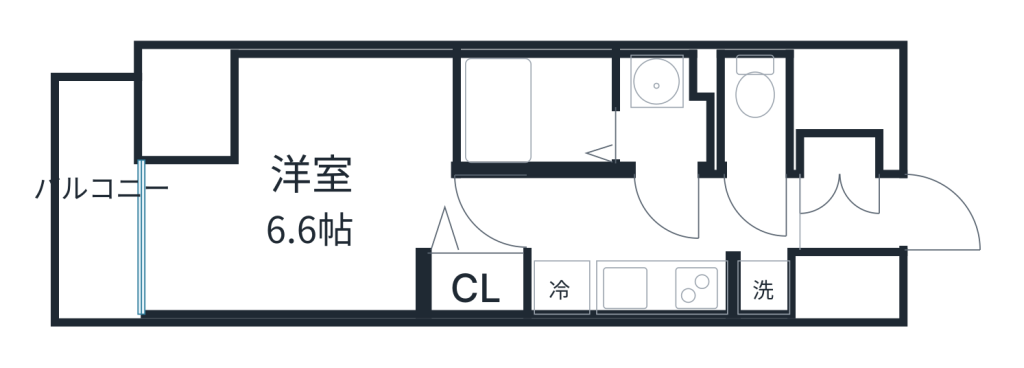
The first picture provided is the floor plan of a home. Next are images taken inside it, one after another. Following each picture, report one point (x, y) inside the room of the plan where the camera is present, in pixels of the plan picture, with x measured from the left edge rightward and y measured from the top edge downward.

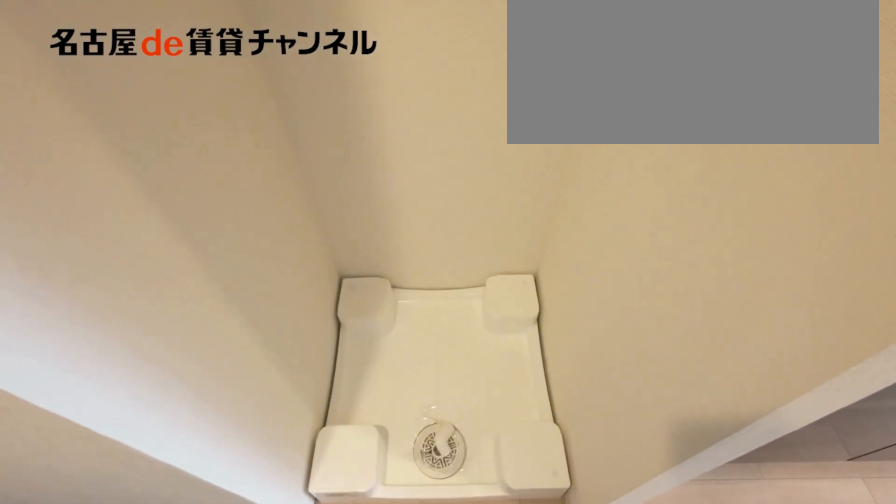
(760, 285)
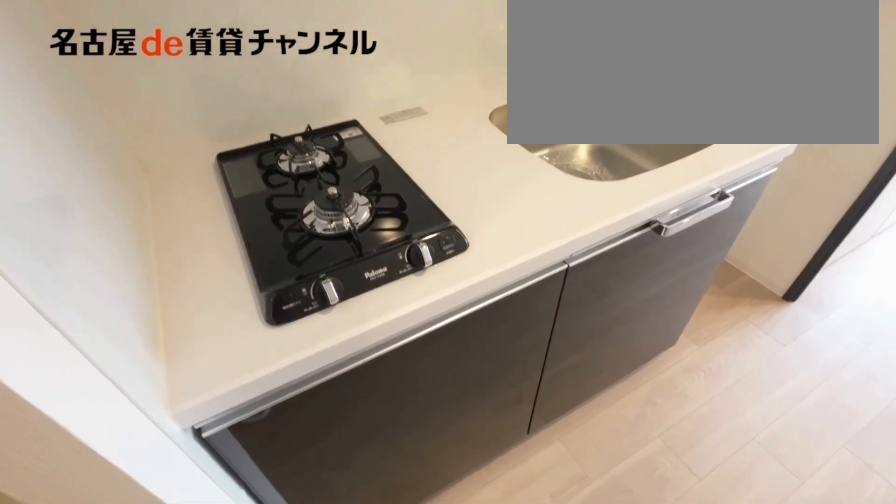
(629, 282)
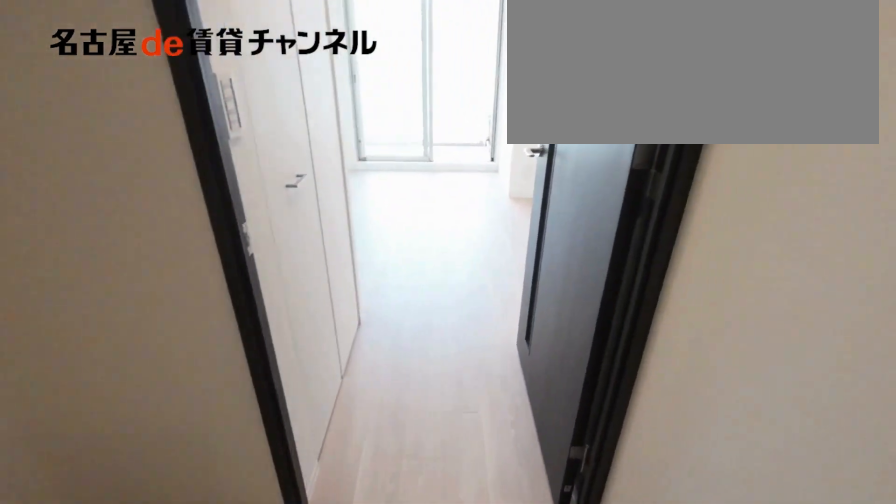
(629, 282)
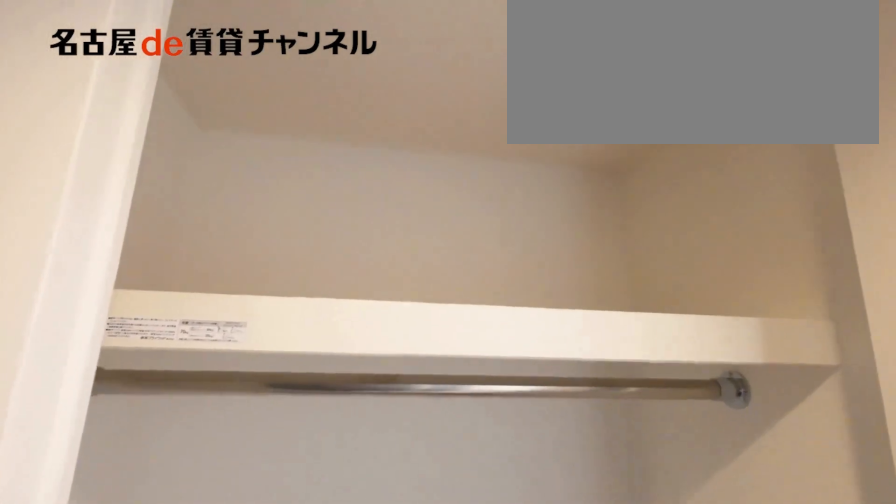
(473, 284)
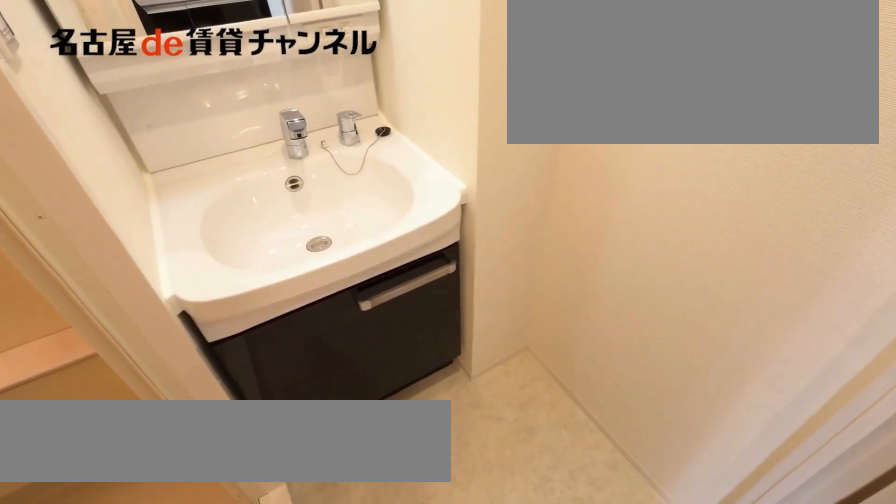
(666, 112)
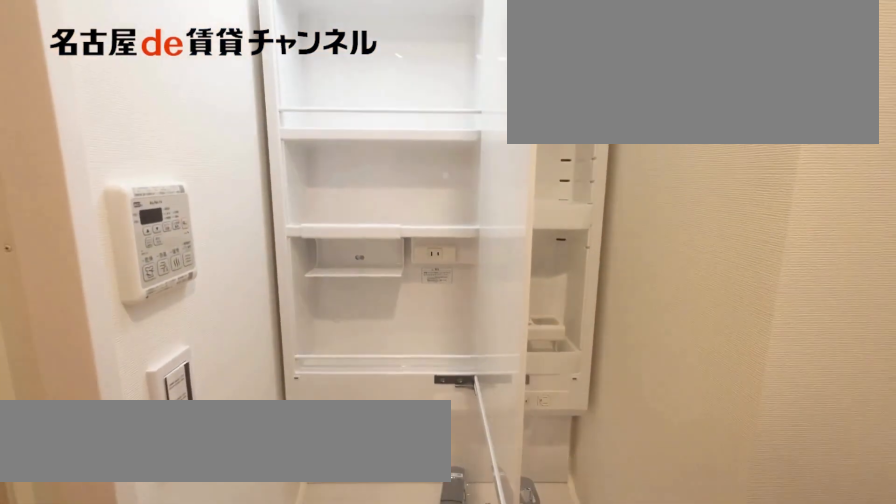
(666, 112)
